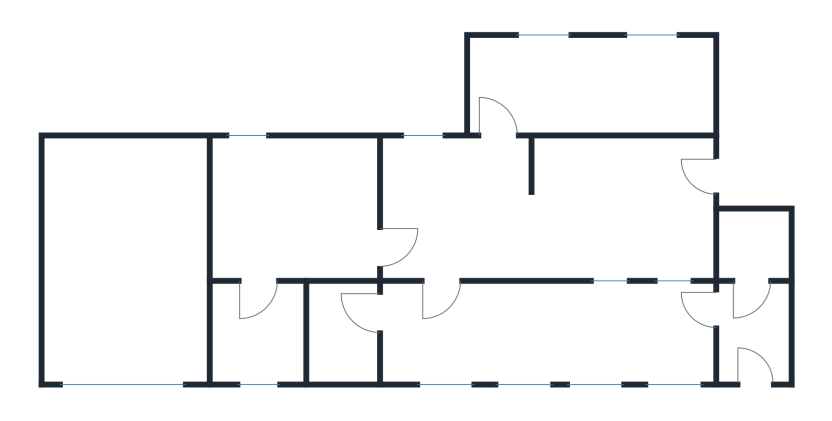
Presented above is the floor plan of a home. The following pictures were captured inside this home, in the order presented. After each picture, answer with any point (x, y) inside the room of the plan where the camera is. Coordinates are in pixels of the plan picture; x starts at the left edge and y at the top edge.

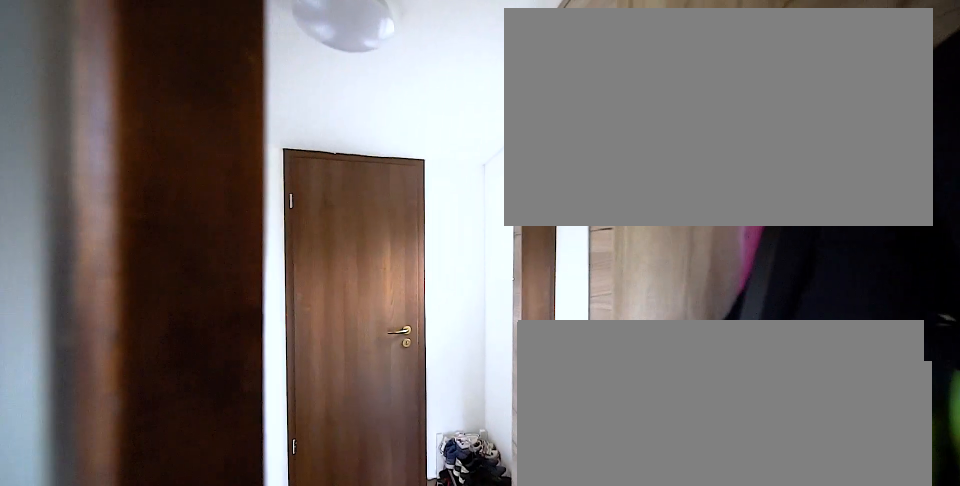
(754, 337)
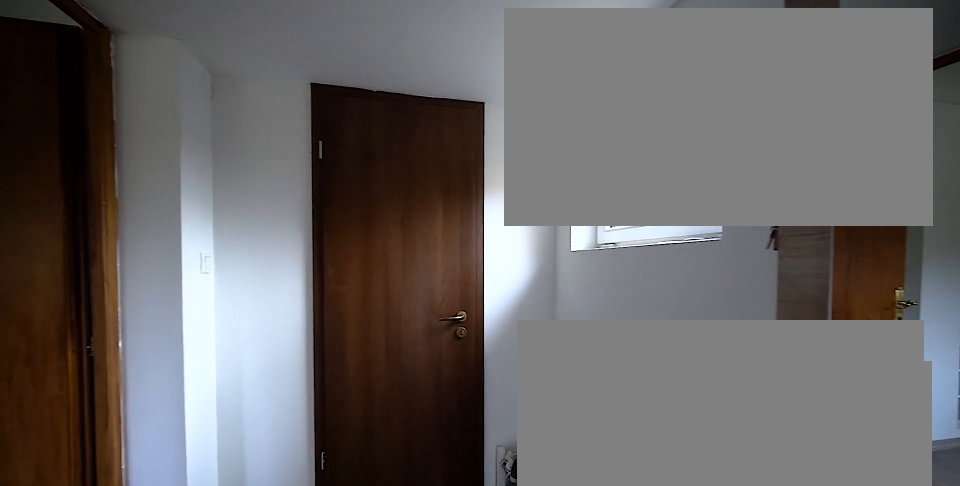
(753, 337)
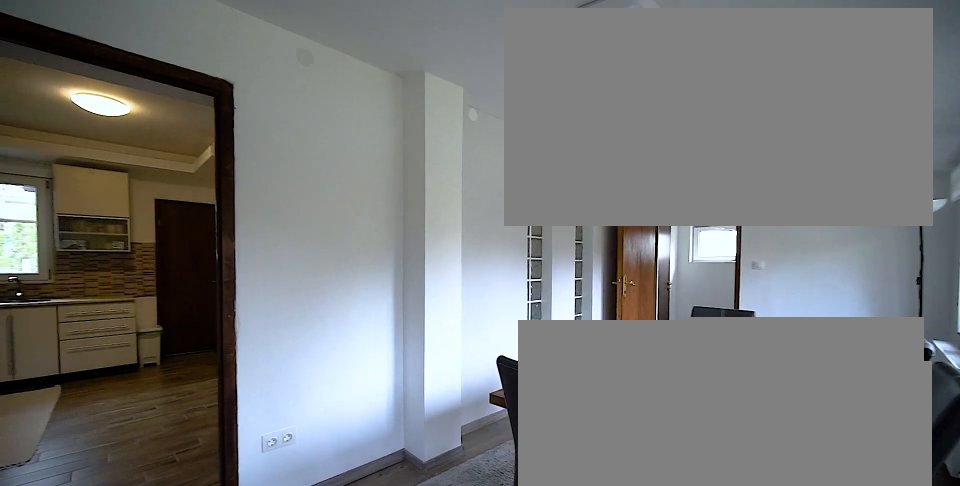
(541, 337)
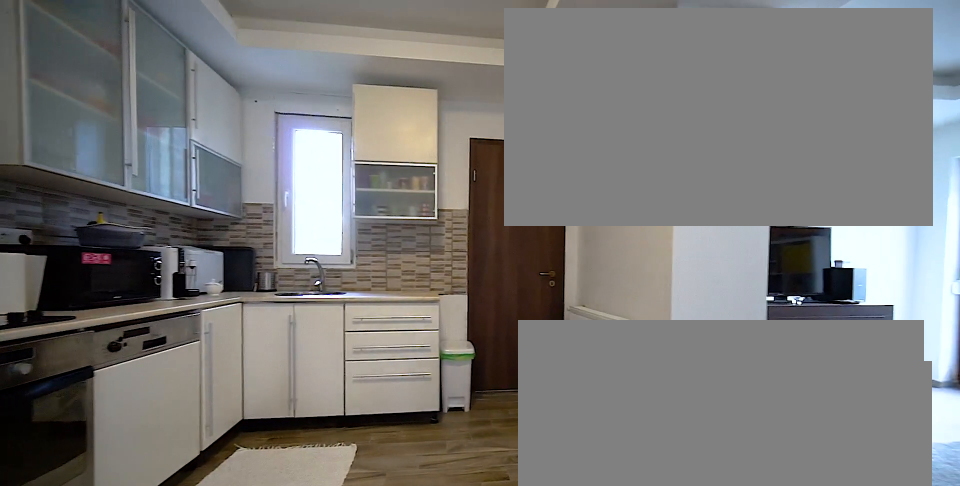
(541, 230)
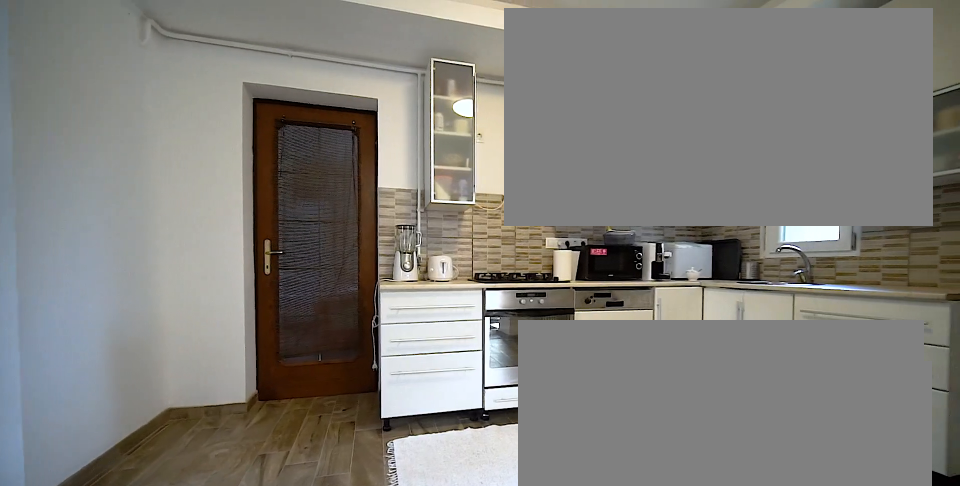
(541, 231)
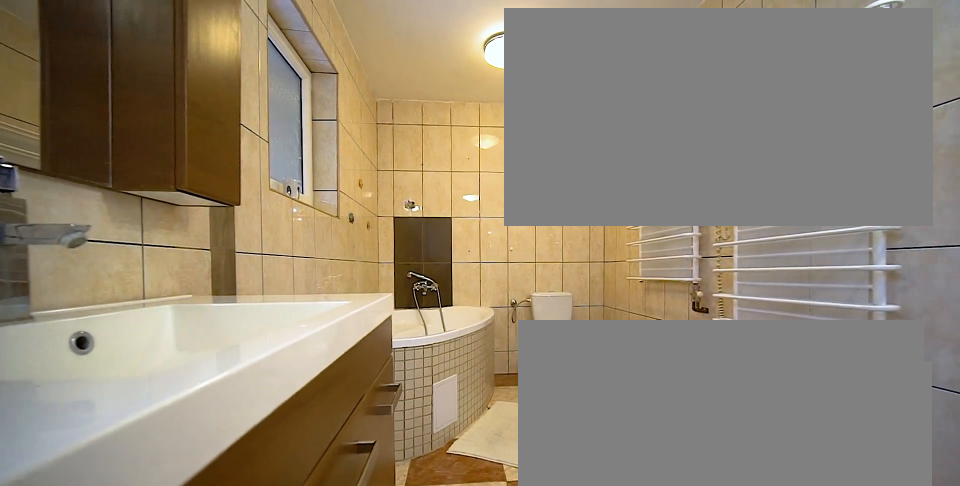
(593, 86)
